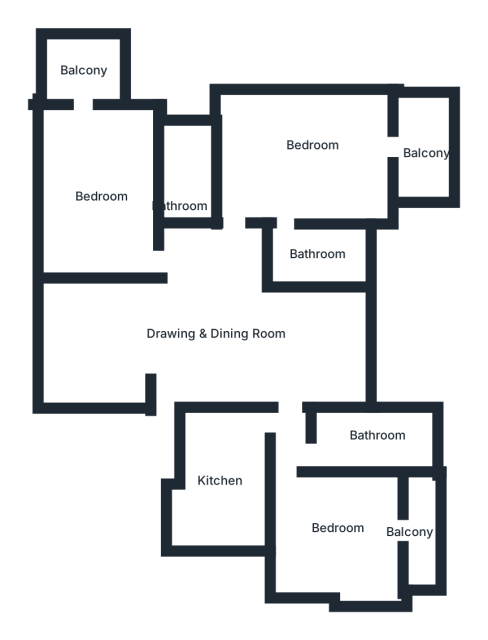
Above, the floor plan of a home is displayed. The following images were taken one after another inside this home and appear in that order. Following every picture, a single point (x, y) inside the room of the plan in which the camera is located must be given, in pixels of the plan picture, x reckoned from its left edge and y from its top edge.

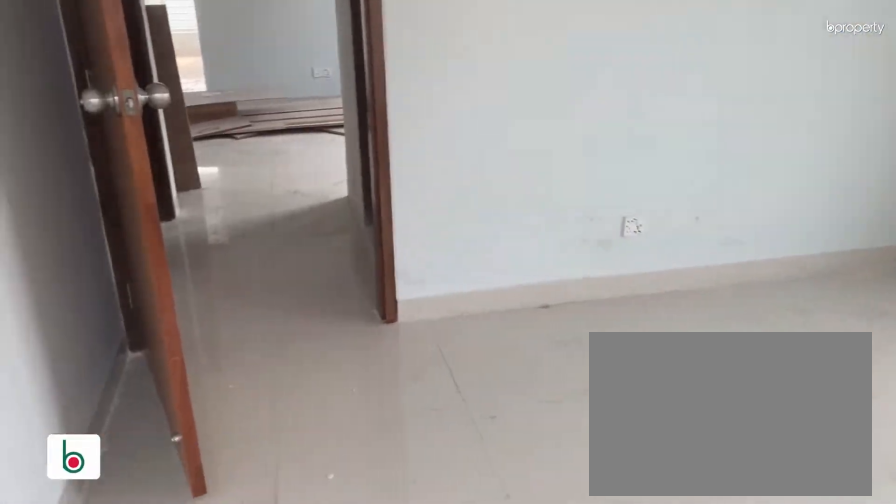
(351, 535)
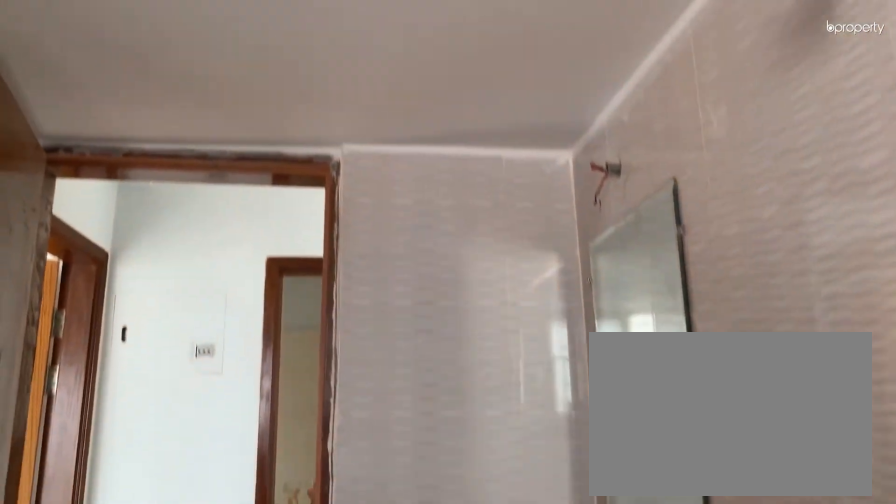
(361, 436)
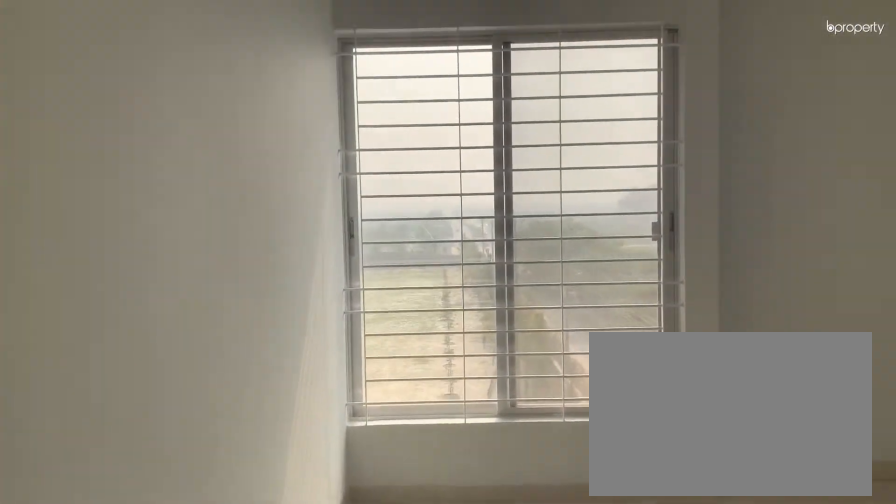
(303, 168)
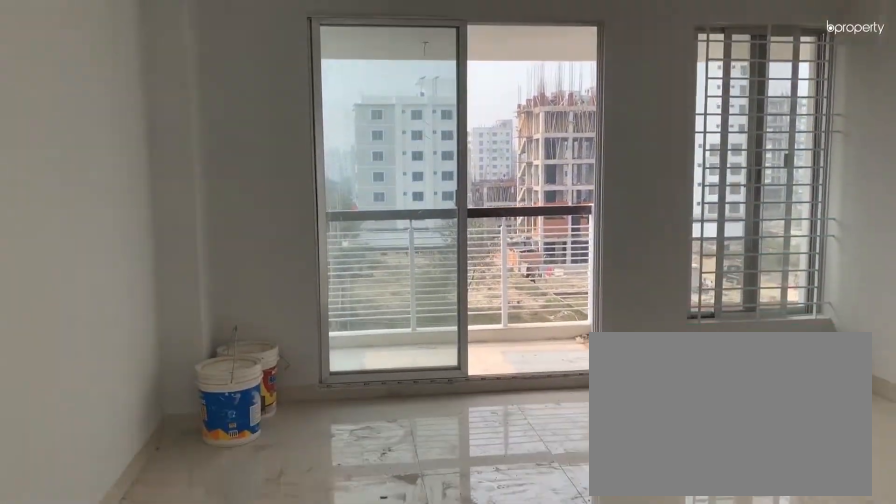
(296, 174)
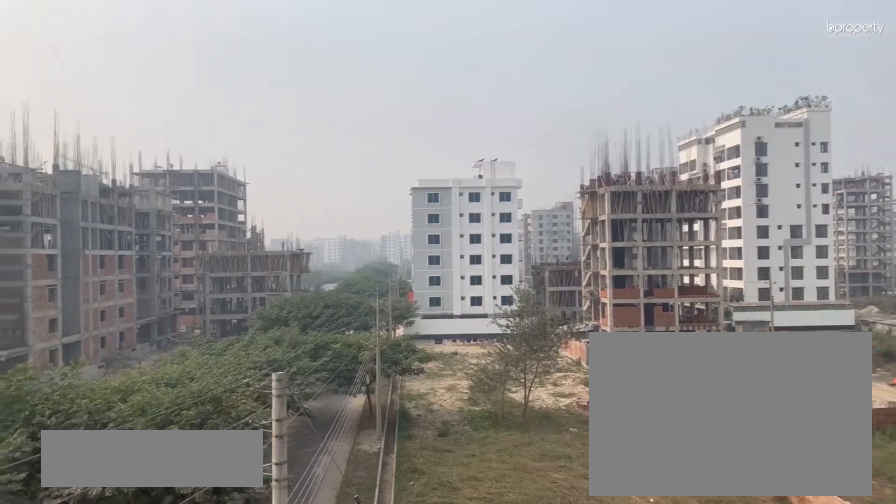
(426, 151)
